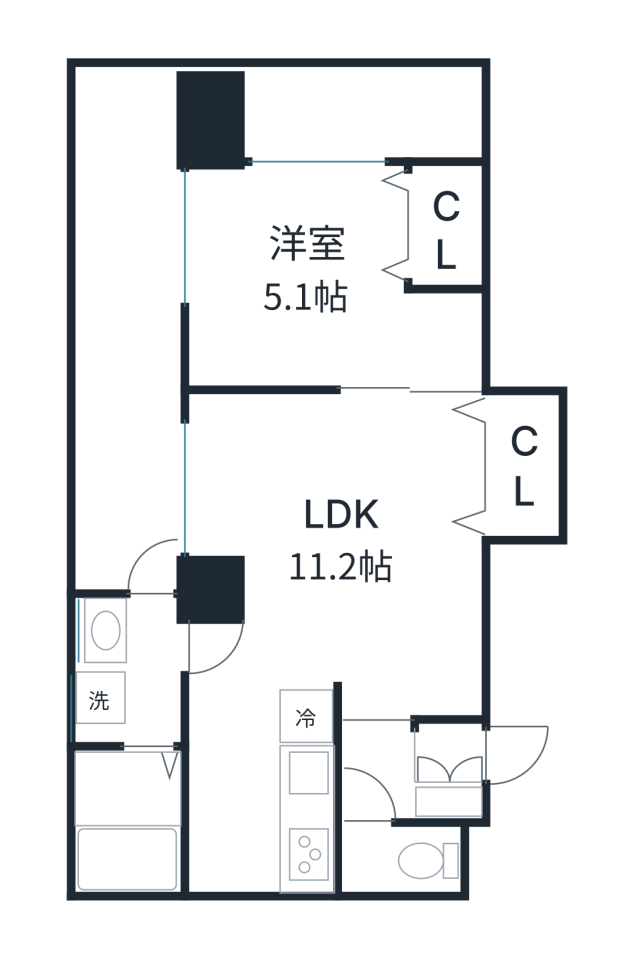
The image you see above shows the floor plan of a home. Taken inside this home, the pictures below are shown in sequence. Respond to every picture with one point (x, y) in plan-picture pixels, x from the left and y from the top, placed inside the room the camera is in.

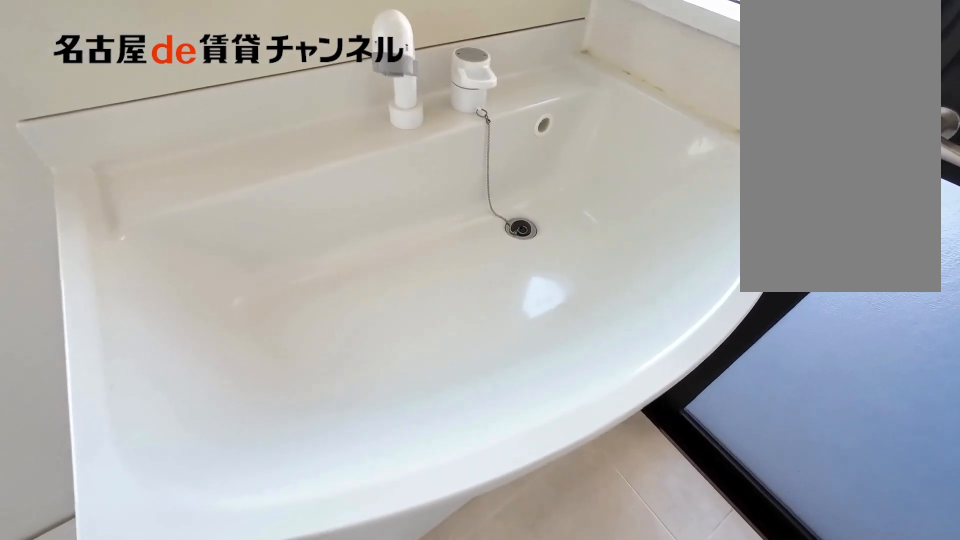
(132, 668)
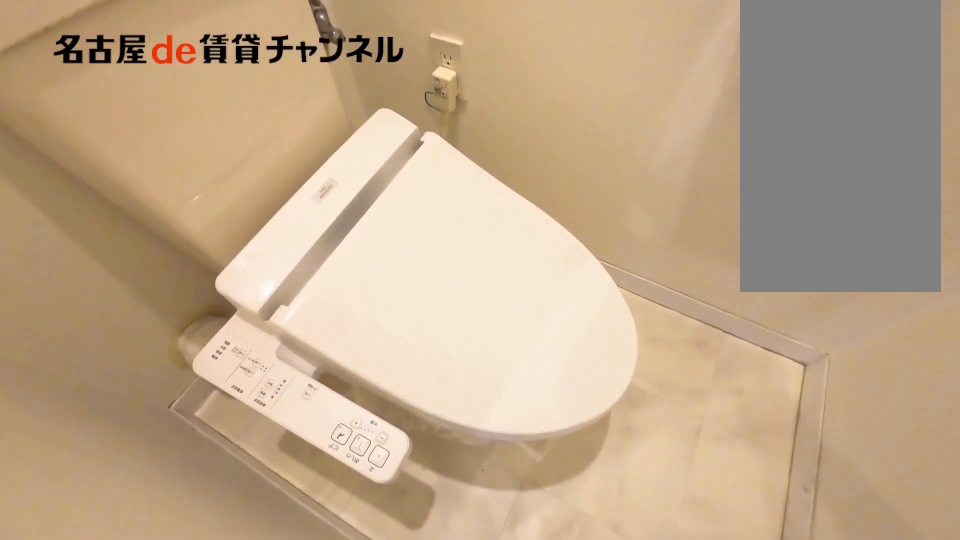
(404, 855)
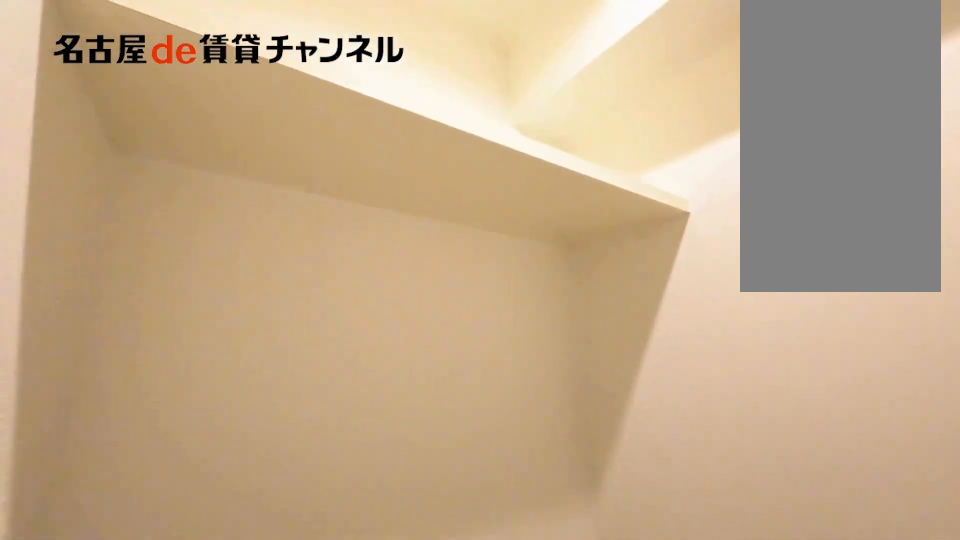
(404, 855)
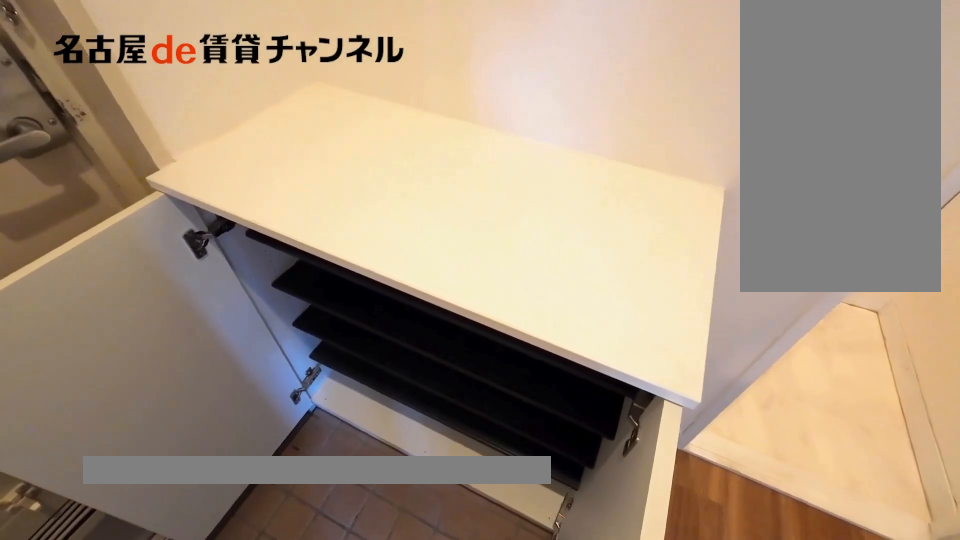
(453, 804)
